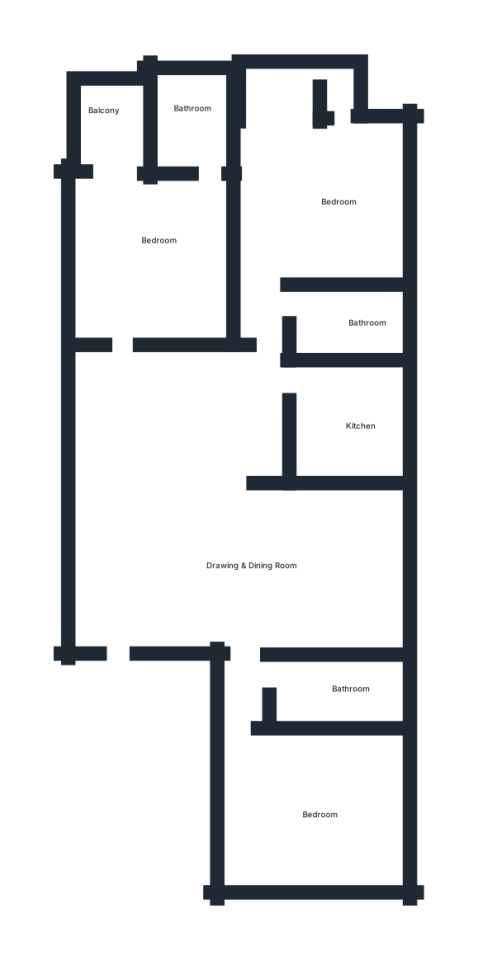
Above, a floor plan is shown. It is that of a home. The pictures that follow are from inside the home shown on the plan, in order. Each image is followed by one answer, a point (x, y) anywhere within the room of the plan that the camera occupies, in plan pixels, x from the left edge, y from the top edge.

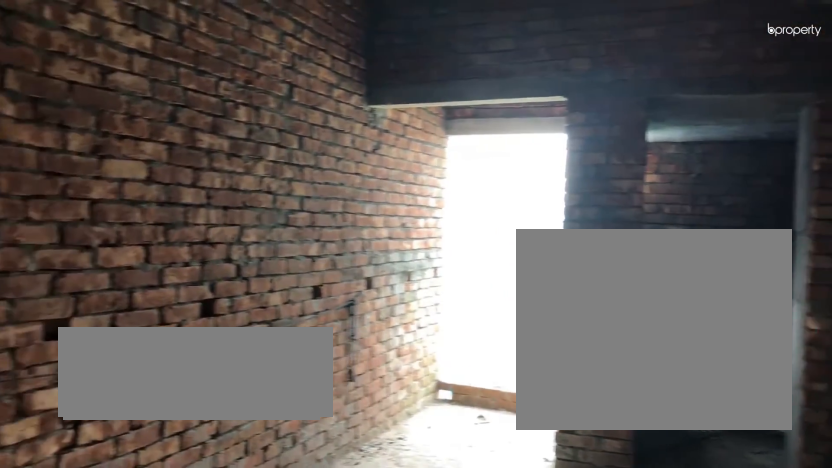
(151, 237)
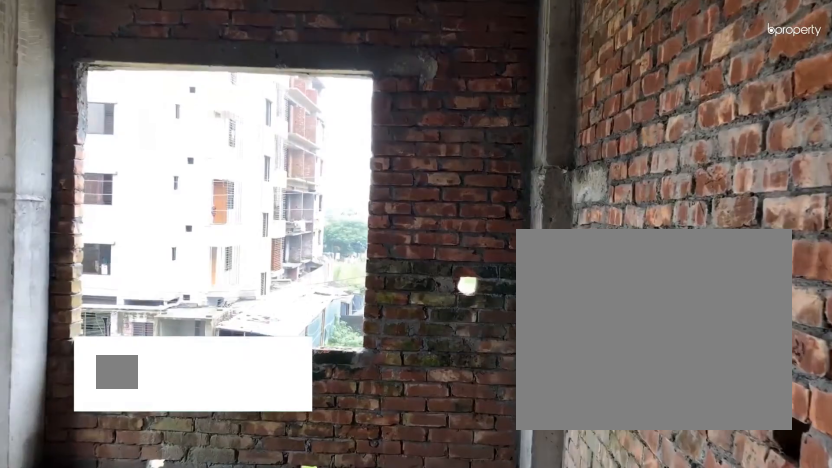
(251, 777)
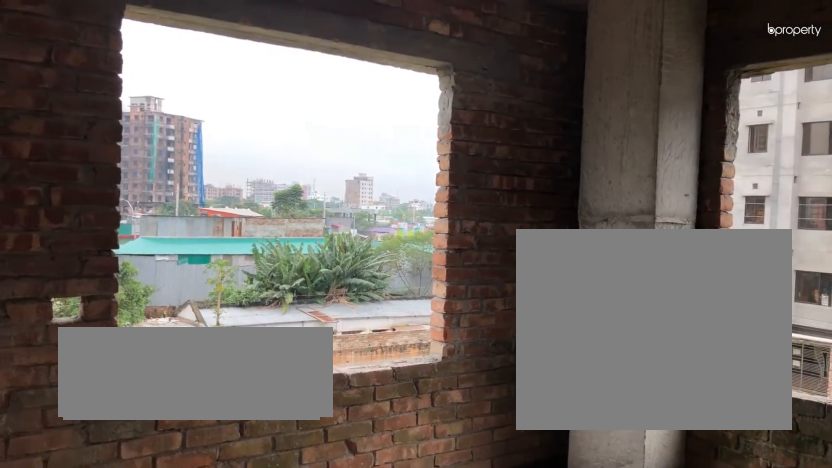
(312, 801)
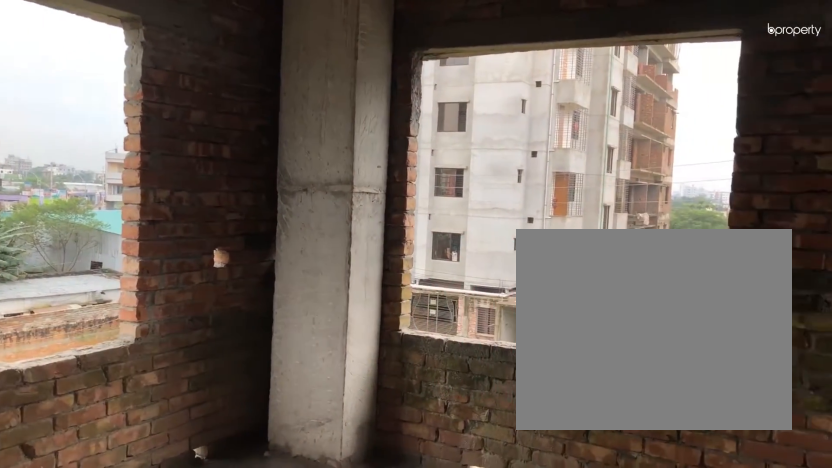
(312, 801)
